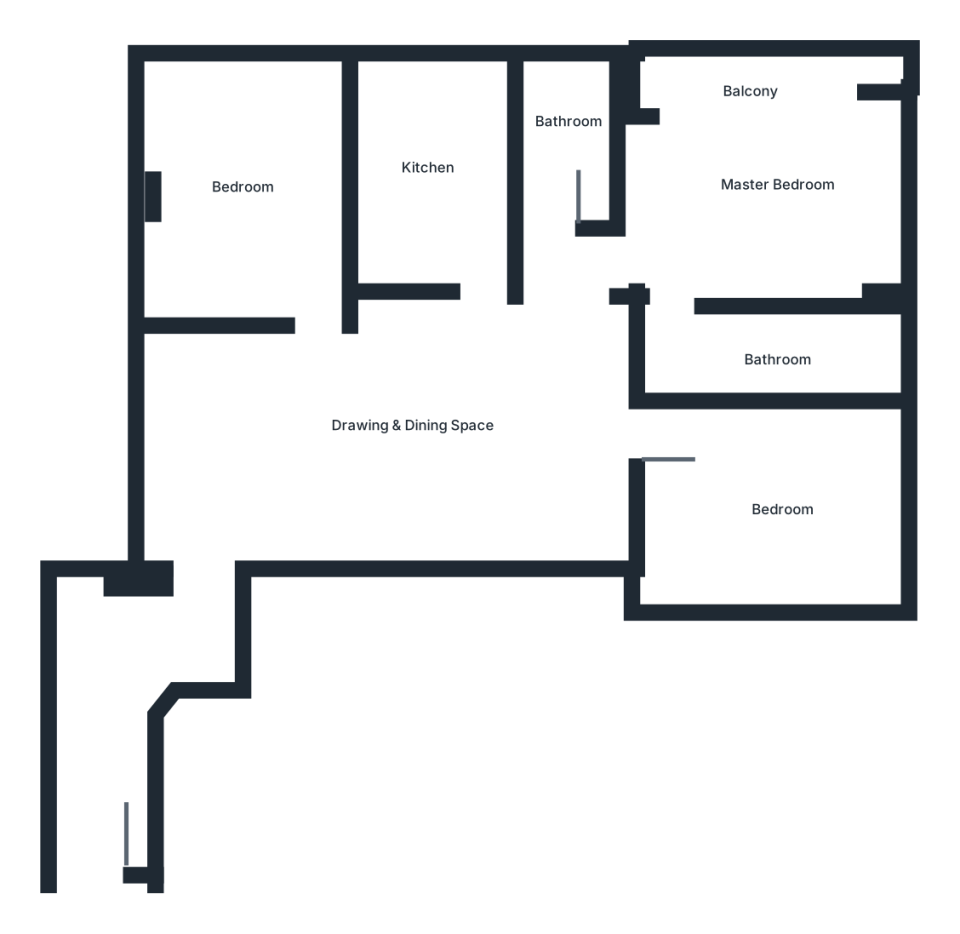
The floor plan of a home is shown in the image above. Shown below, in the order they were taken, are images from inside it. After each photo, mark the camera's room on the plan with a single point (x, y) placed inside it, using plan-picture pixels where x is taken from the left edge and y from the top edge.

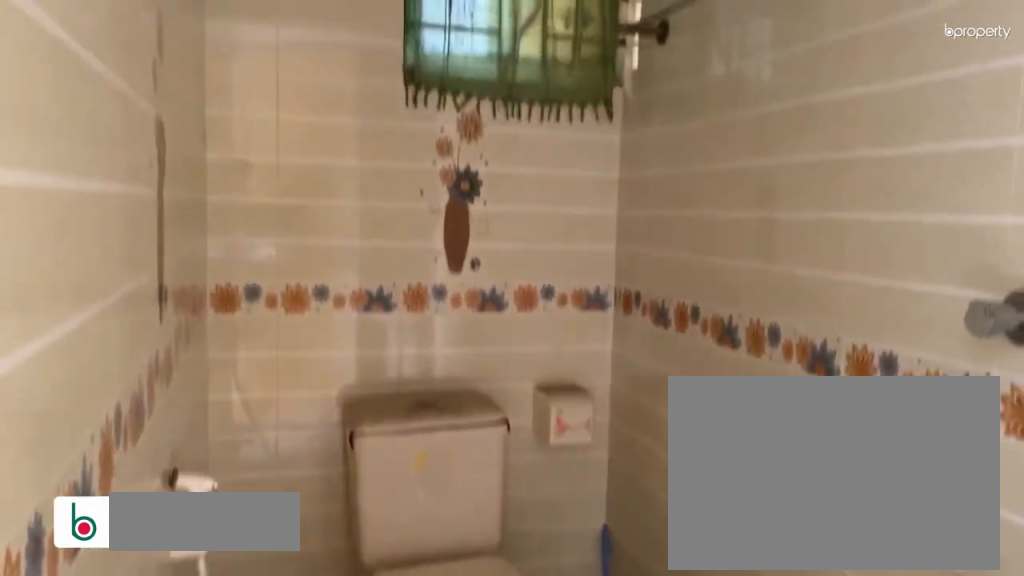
(766, 362)
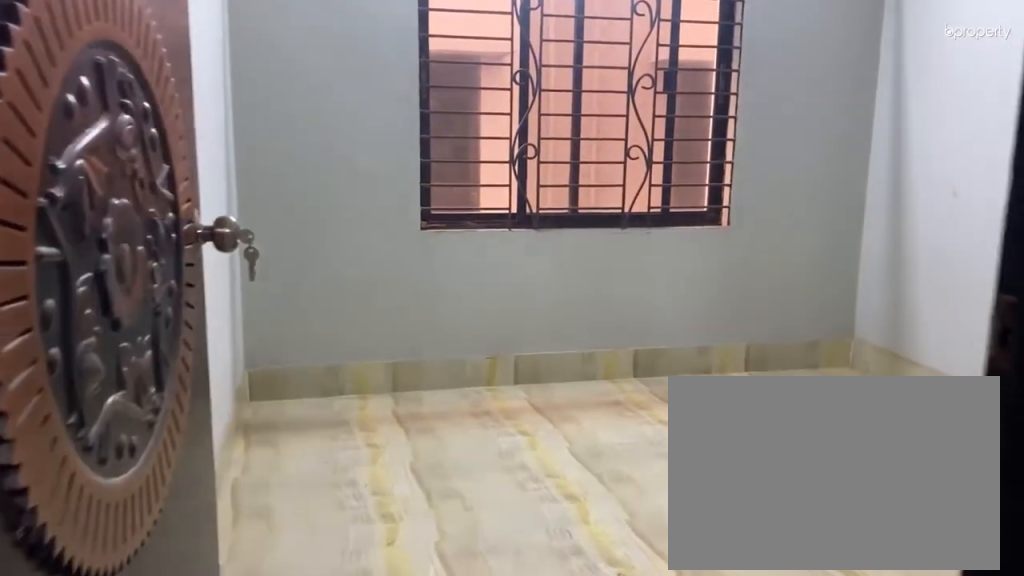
(648, 442)
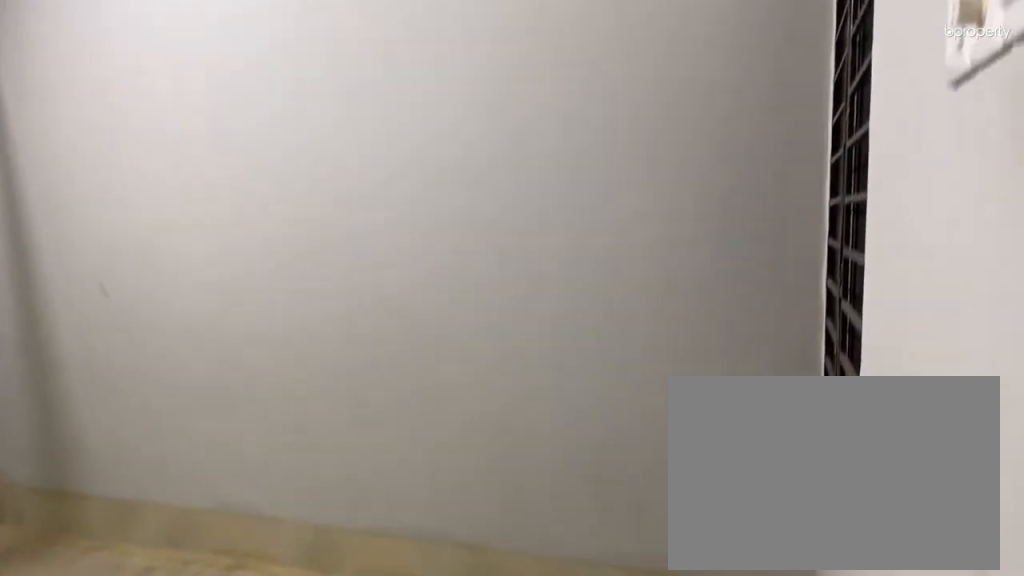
(775, 497)
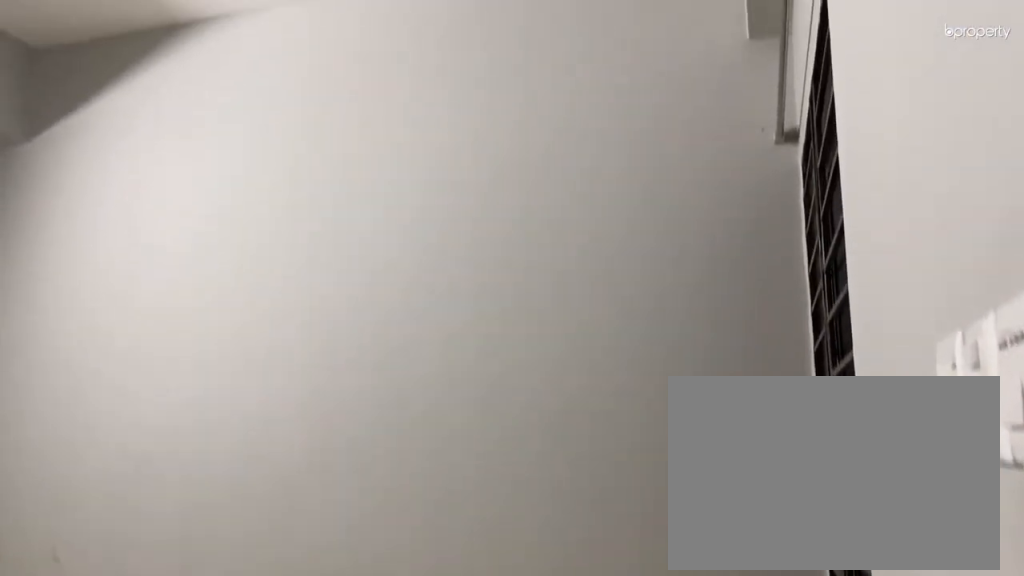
(775, 497)
